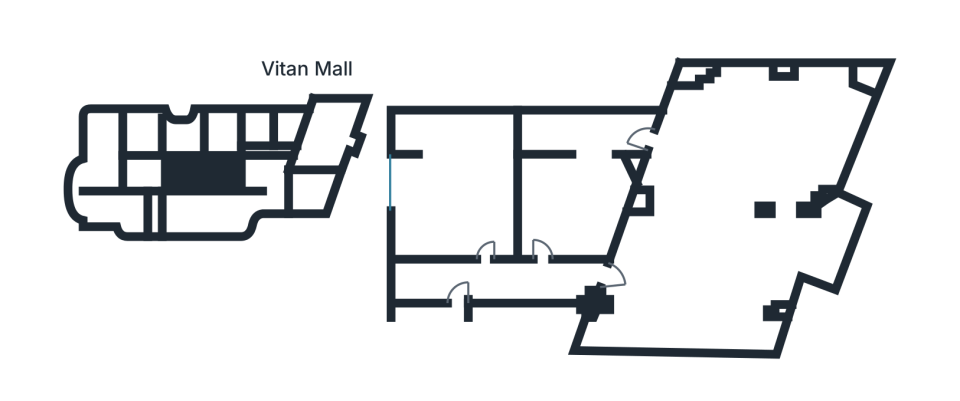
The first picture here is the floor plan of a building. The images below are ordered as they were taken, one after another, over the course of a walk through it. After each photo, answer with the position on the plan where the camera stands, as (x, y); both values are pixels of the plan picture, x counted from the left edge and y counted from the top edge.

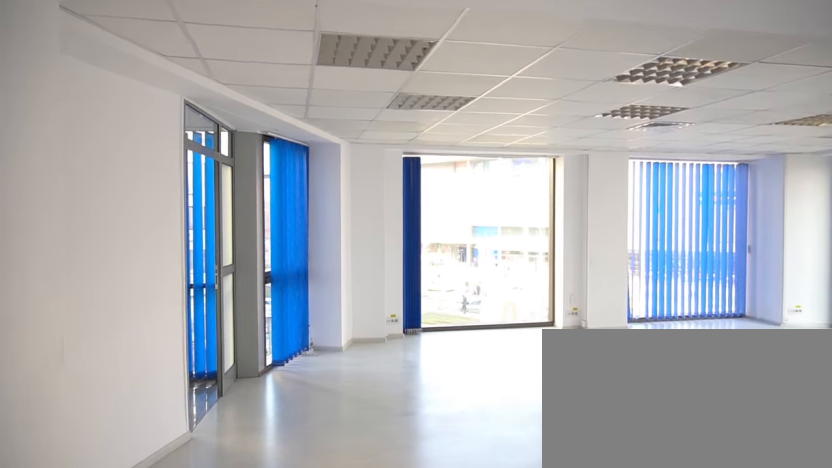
(641, 258)
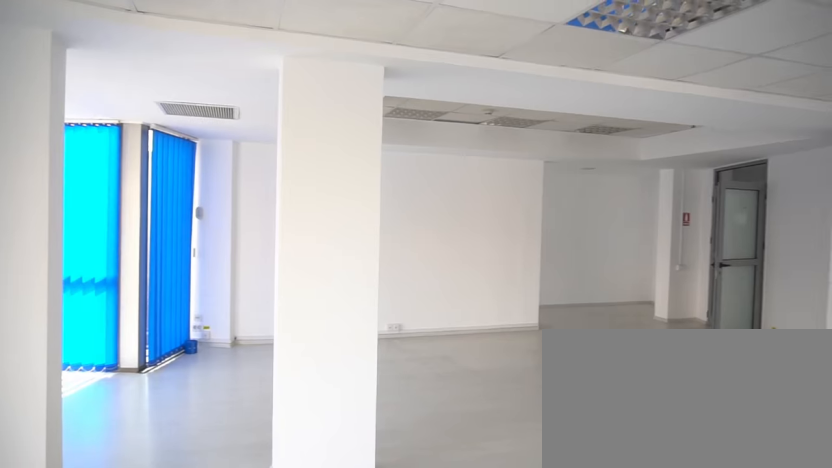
(813, 138)
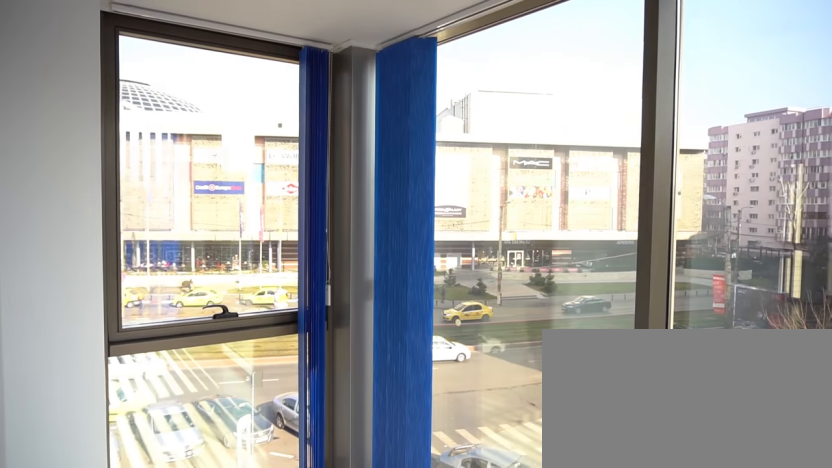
(817, 286)
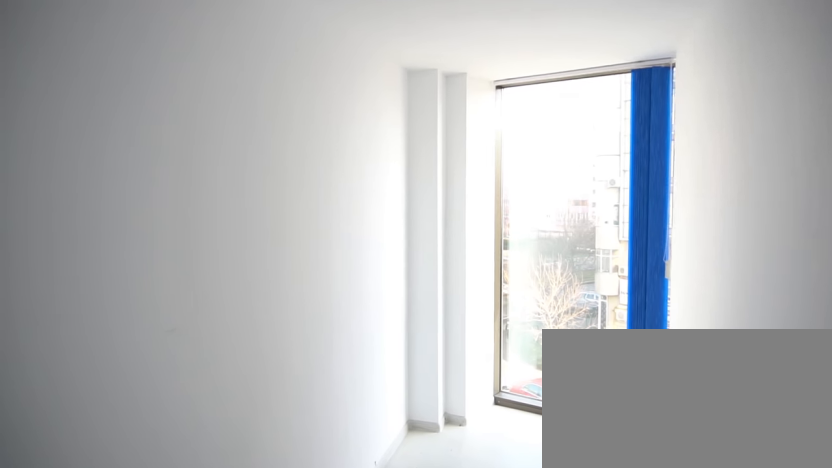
(675, 331)
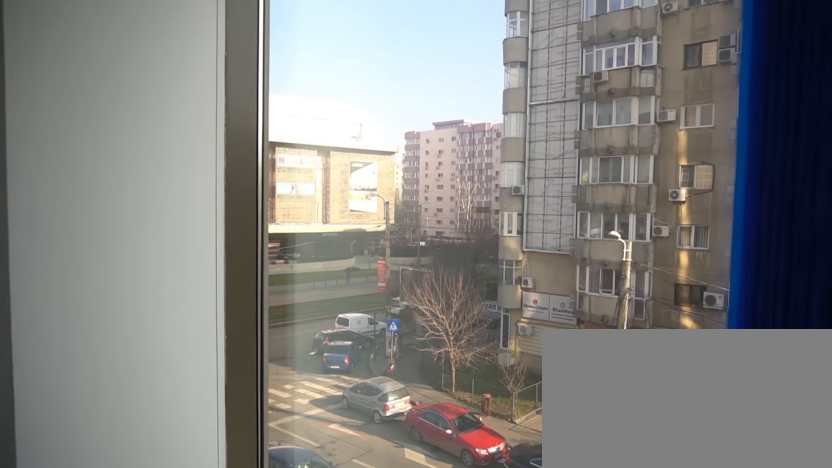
(726, 336)
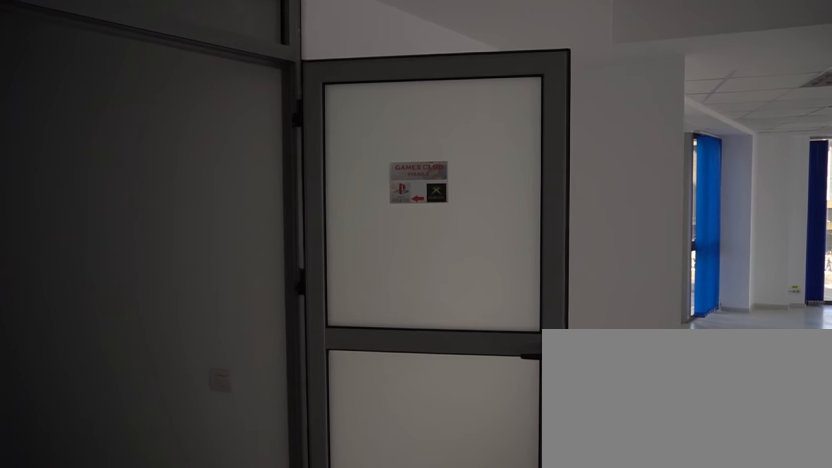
(625, 291)
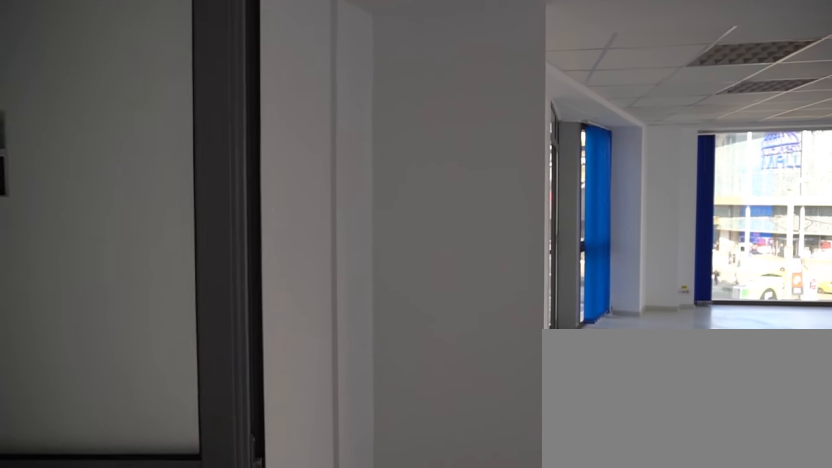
(636, 260)
